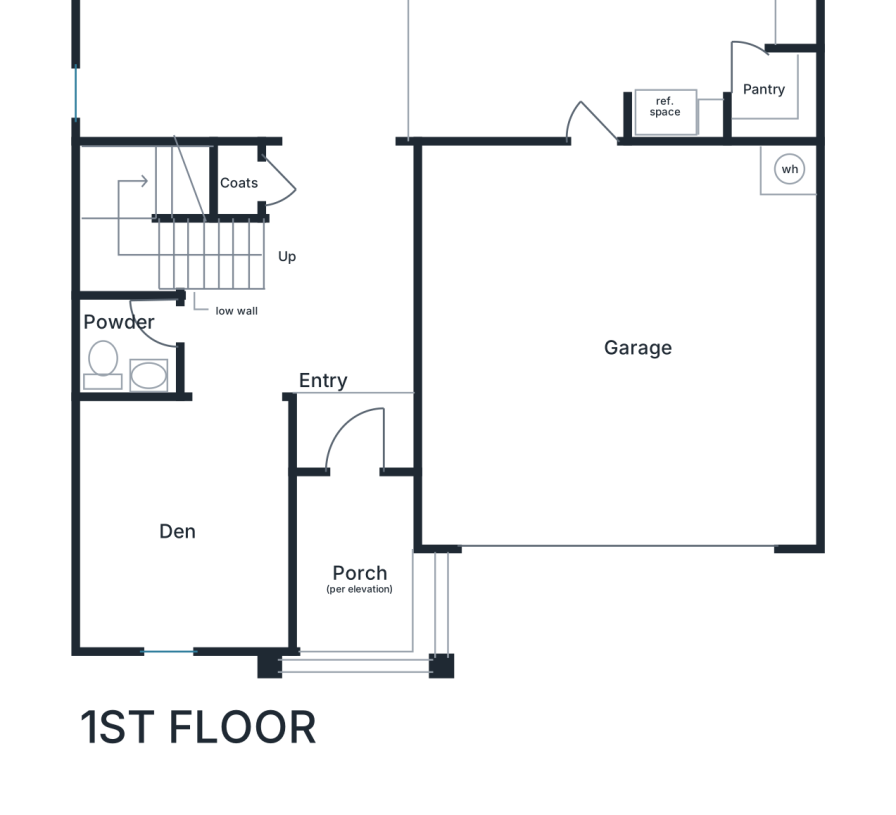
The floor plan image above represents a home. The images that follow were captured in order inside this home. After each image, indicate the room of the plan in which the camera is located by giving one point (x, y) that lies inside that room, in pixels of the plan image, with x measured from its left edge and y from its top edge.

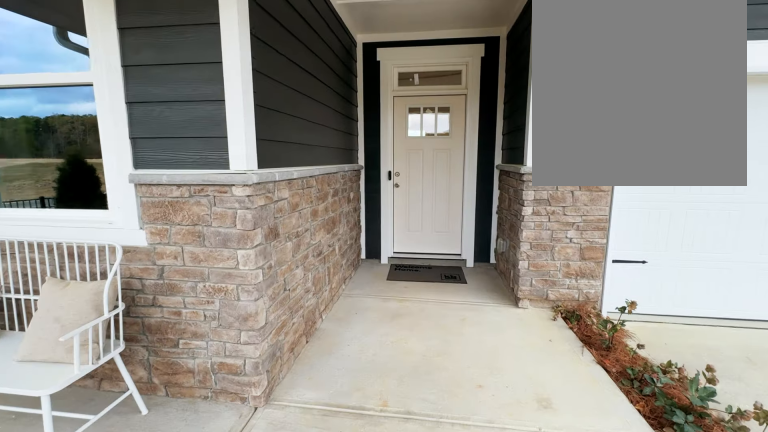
(355, 565)
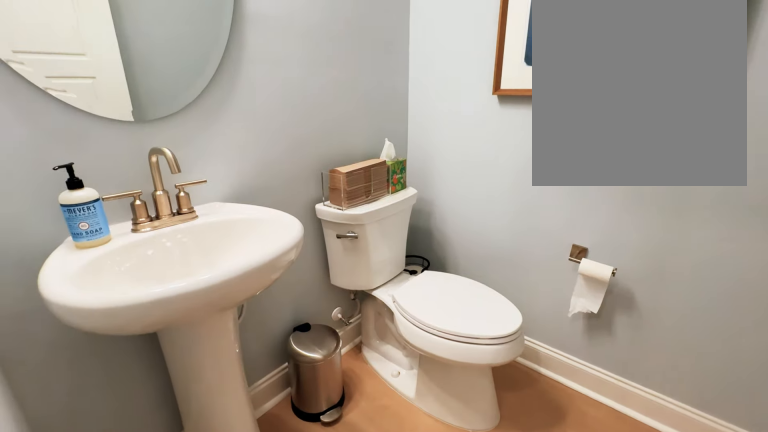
(129, 344)
